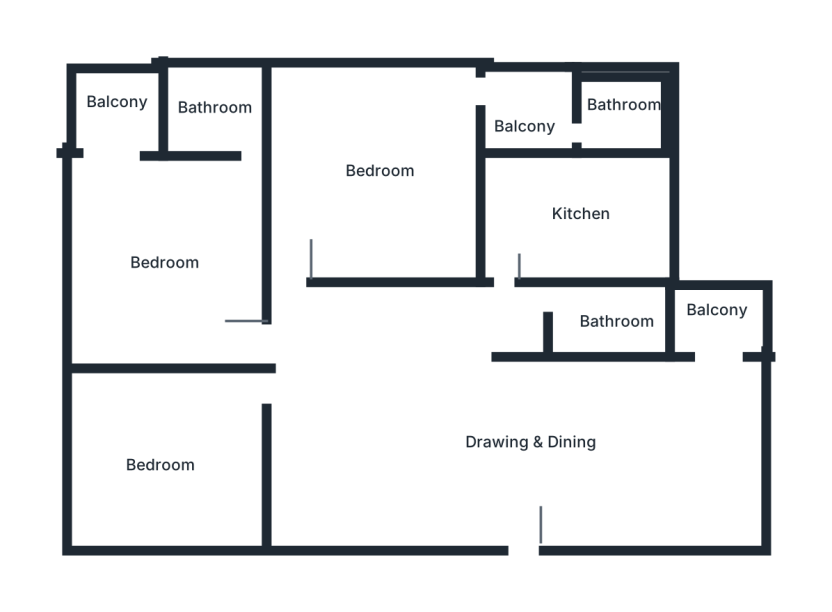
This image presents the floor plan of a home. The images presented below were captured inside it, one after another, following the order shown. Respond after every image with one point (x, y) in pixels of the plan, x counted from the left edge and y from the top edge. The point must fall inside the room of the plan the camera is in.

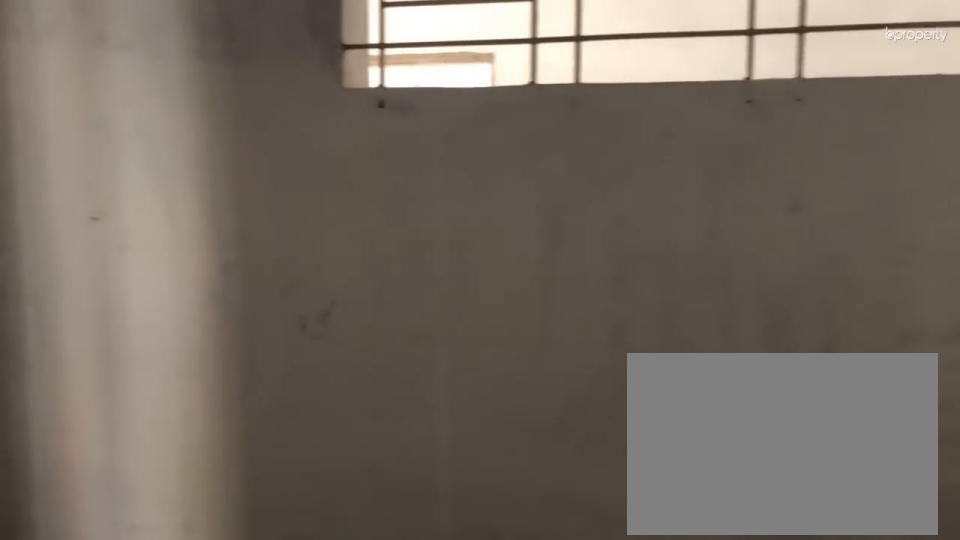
(169, 465)
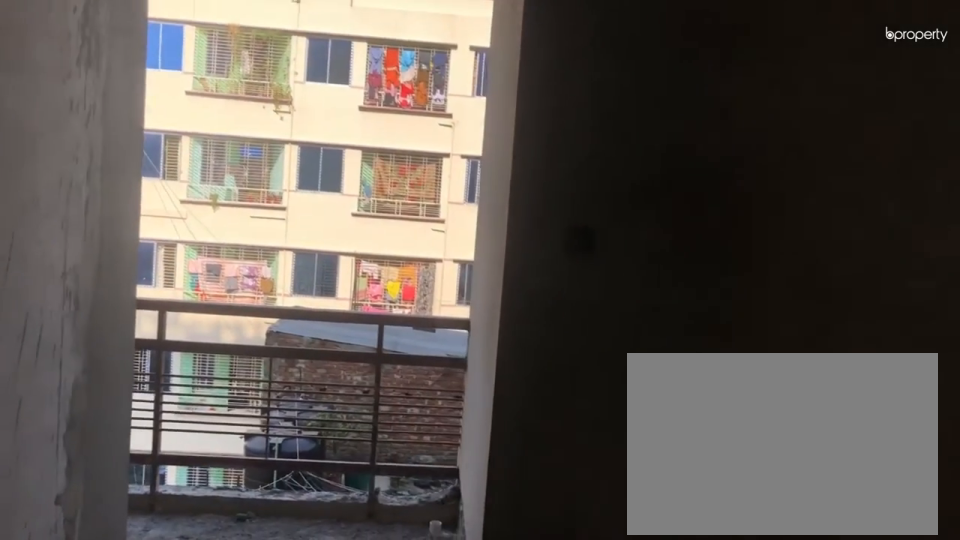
(164, 257)
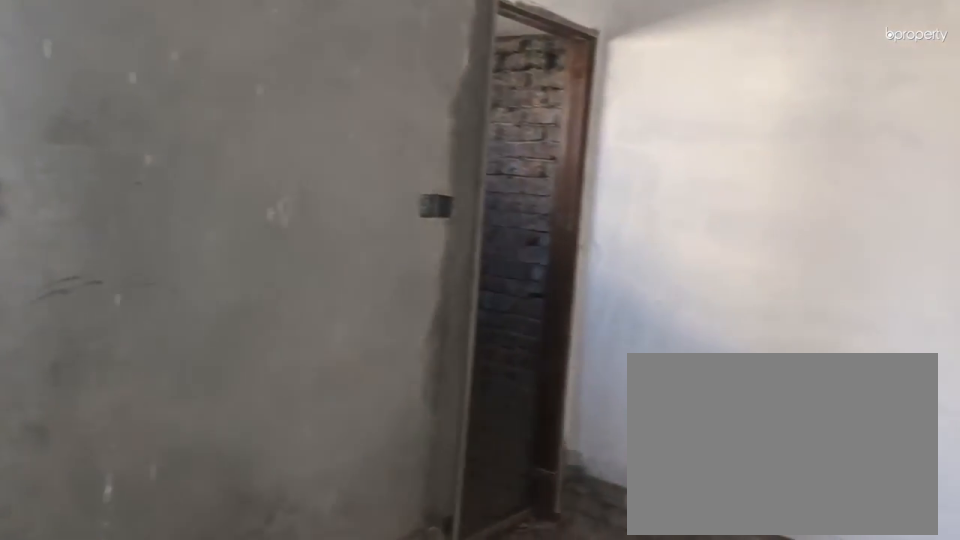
(164, 257)
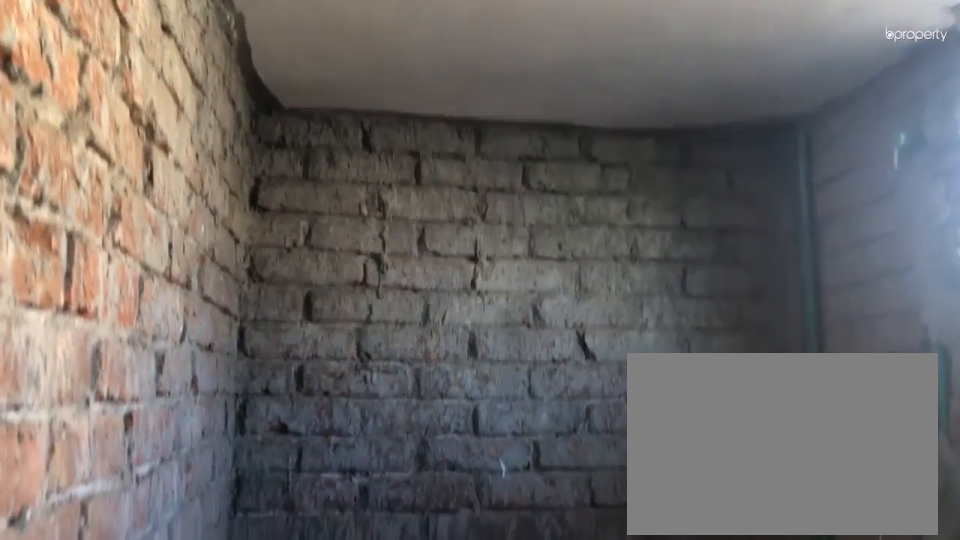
(209, 109)
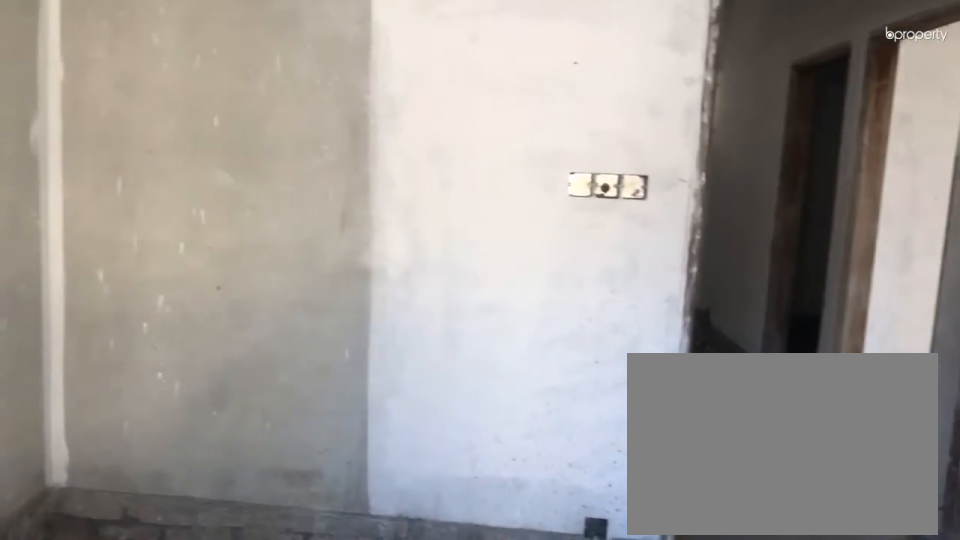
(372, 174)
